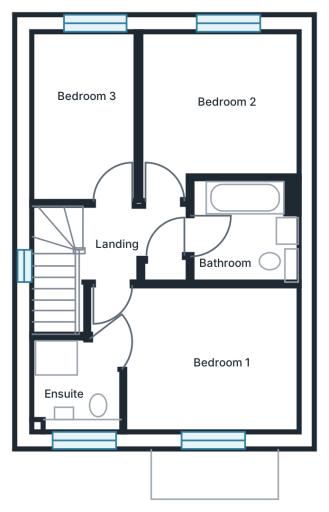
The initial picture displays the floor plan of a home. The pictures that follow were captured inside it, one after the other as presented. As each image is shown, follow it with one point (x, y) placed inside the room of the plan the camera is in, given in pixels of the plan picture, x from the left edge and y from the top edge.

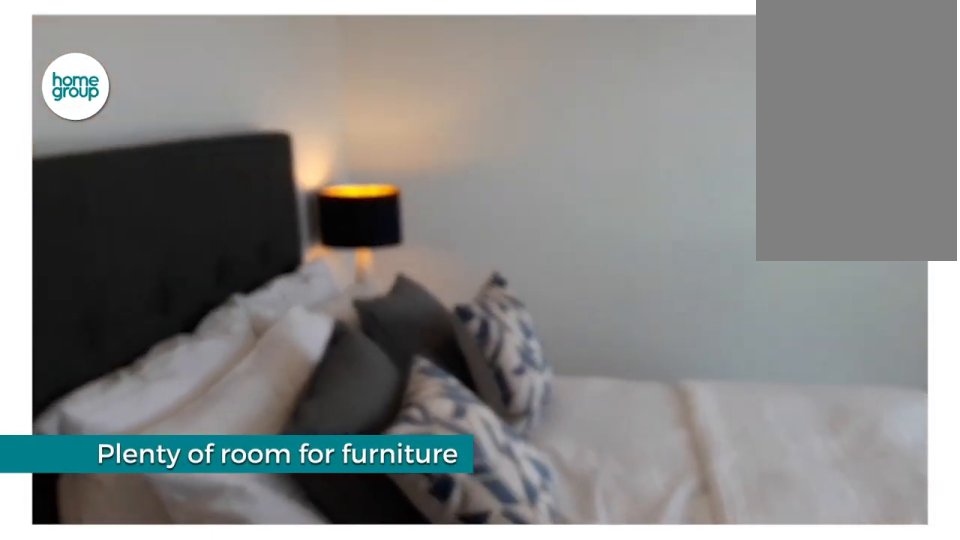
(198, 362)
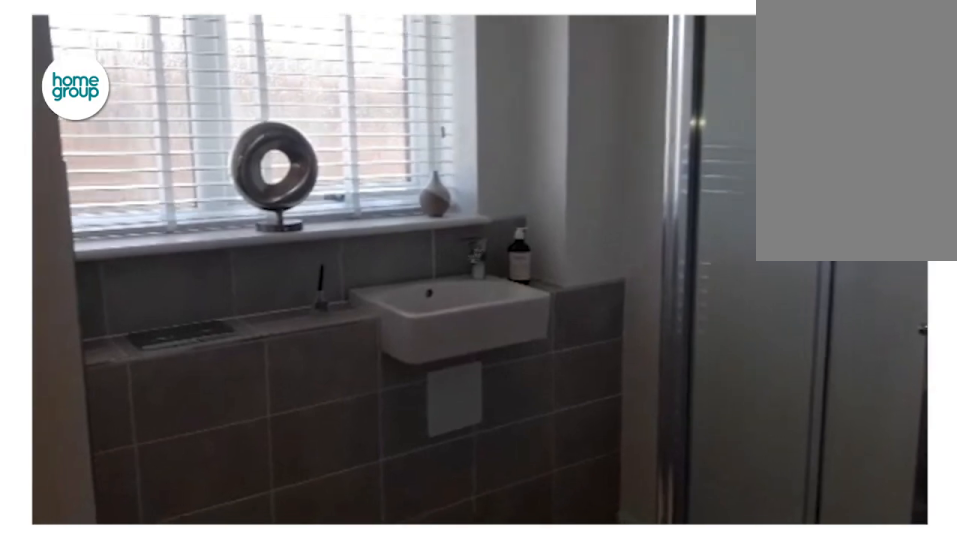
(76, 386)
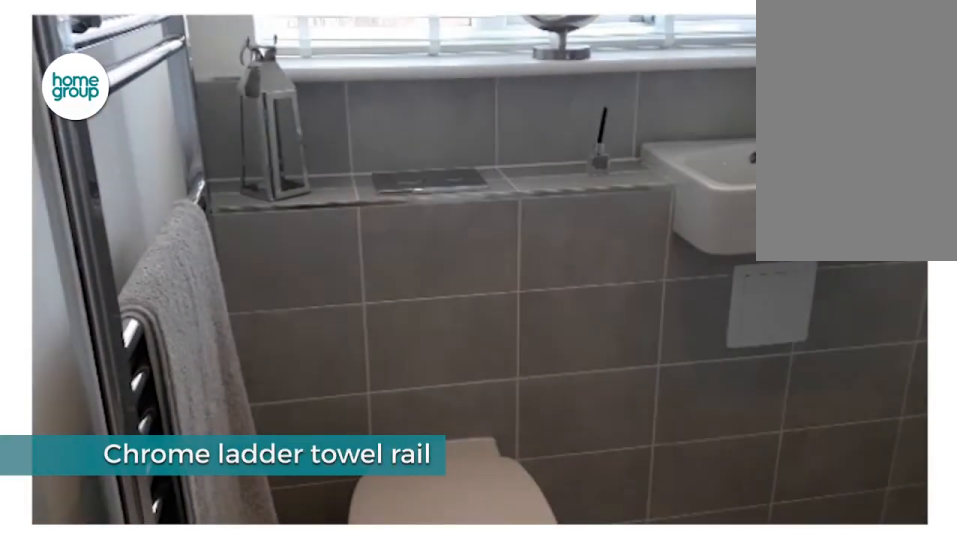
(76, 386)
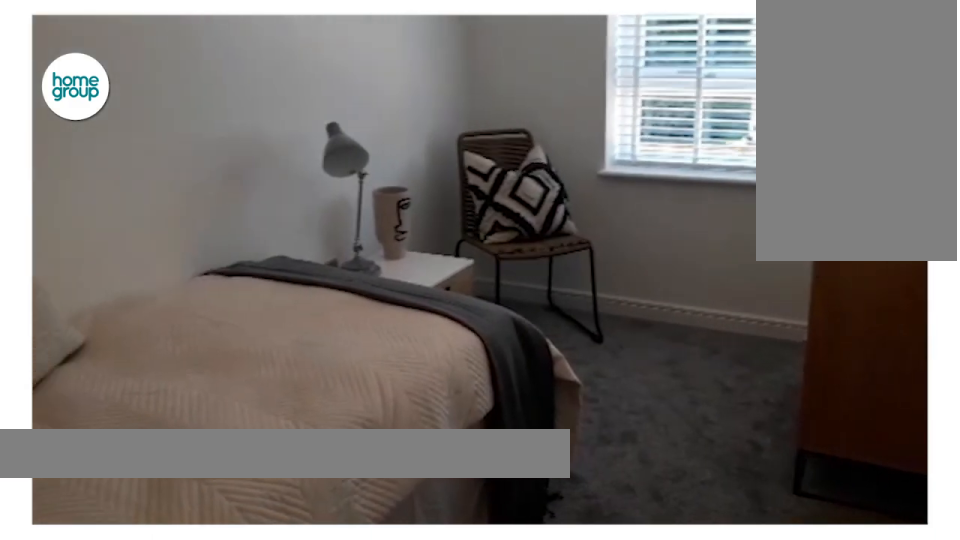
(85, 117)
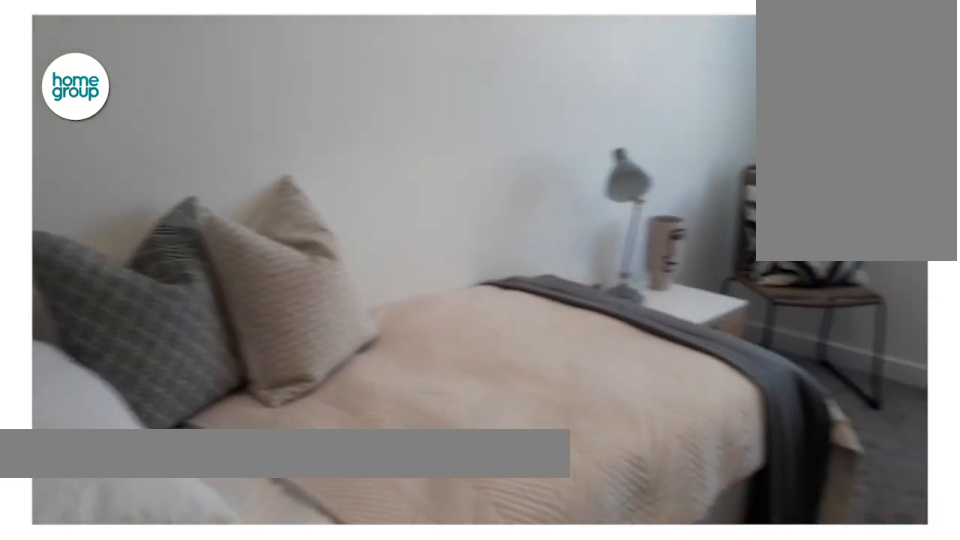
(85, 117)
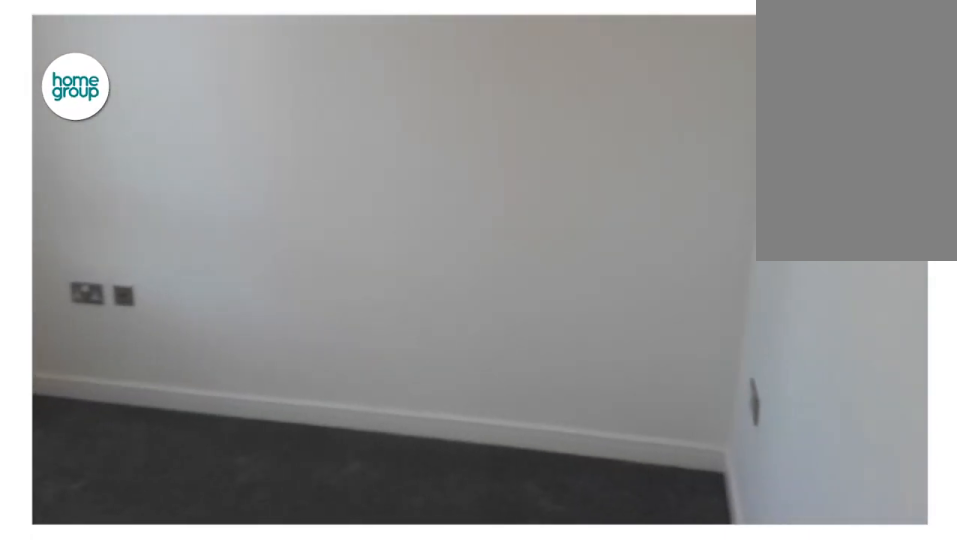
(217, 110)
